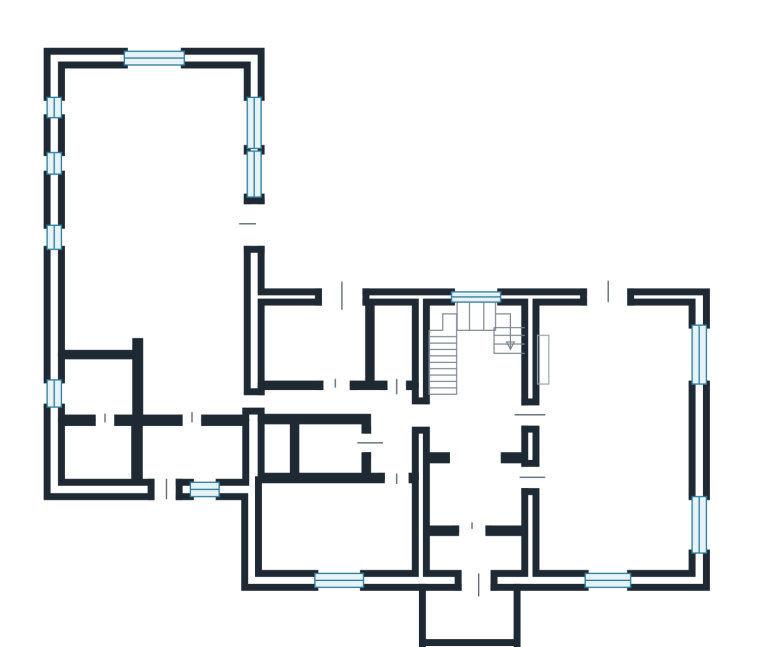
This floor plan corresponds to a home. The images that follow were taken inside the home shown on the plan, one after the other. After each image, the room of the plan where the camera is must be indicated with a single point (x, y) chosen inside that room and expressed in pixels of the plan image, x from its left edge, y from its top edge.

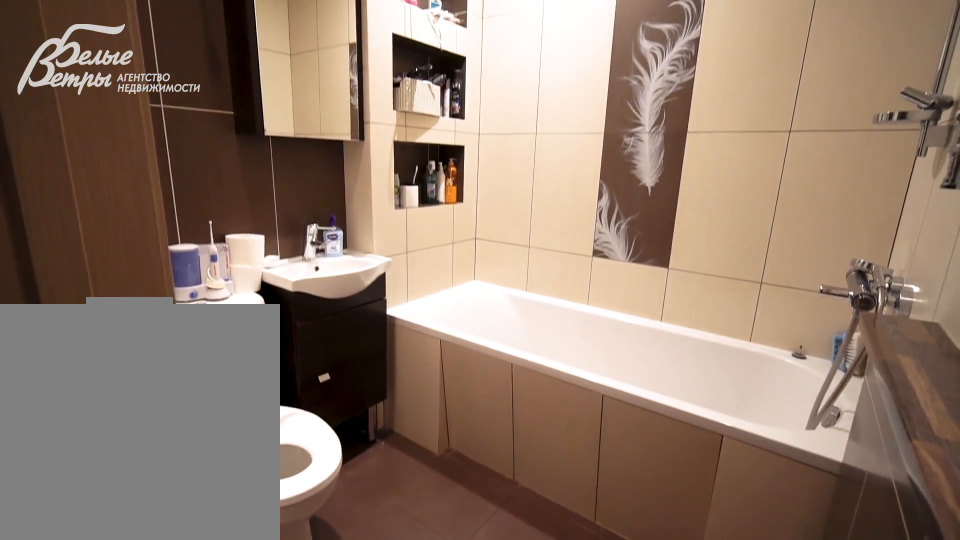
(326, 446)
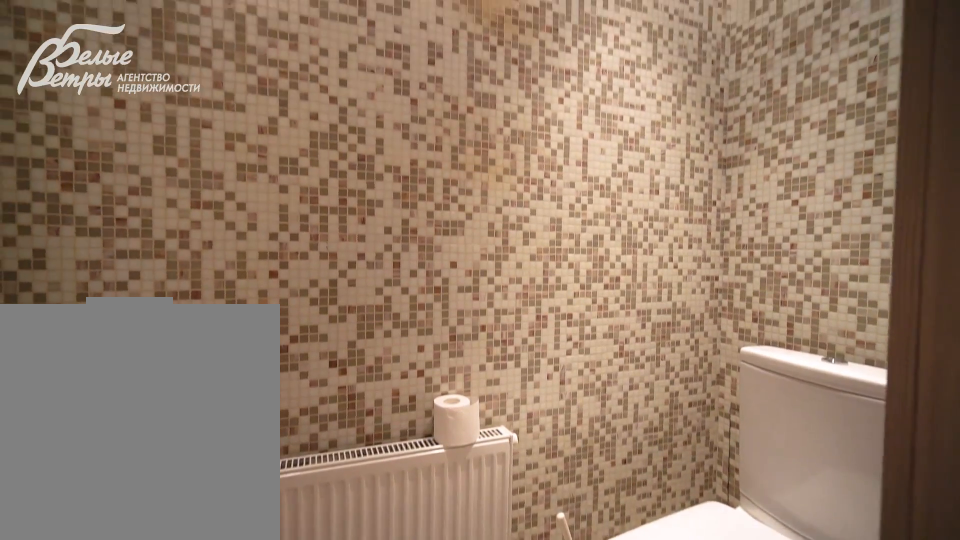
(96, 384)
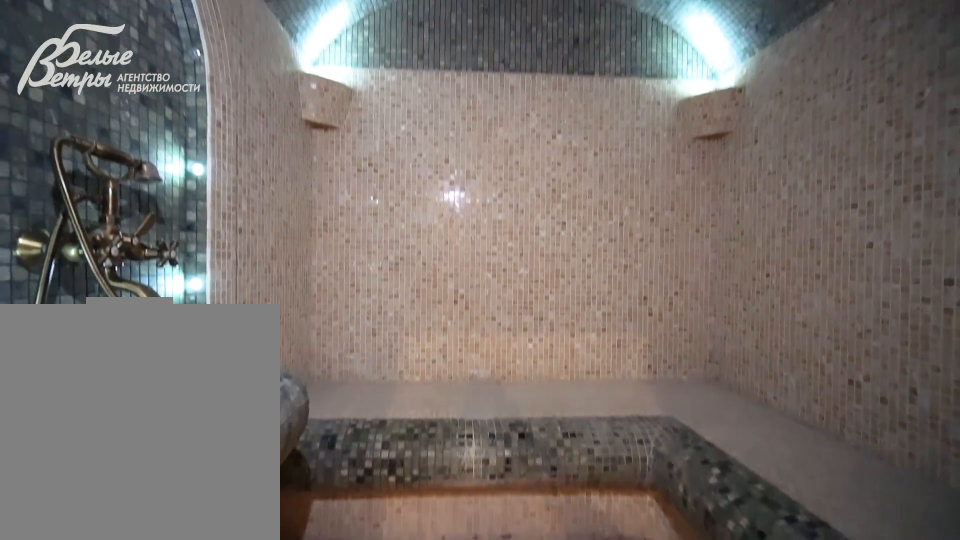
(95, 452)
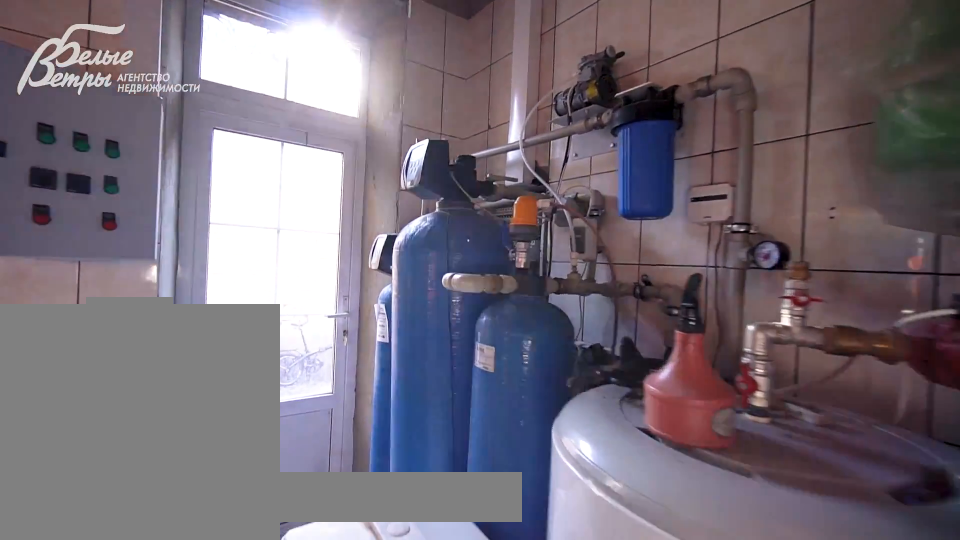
(189, 449)
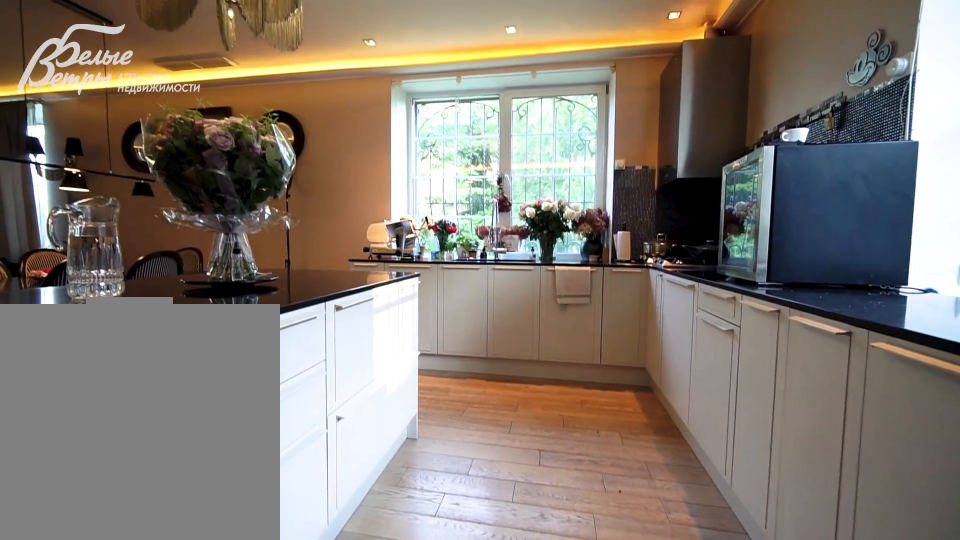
(610, 515)
